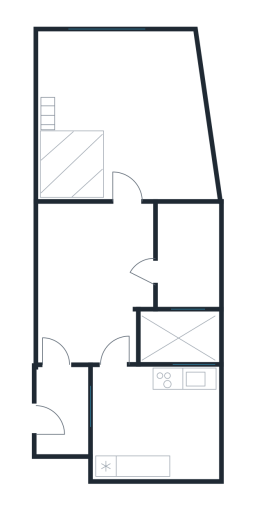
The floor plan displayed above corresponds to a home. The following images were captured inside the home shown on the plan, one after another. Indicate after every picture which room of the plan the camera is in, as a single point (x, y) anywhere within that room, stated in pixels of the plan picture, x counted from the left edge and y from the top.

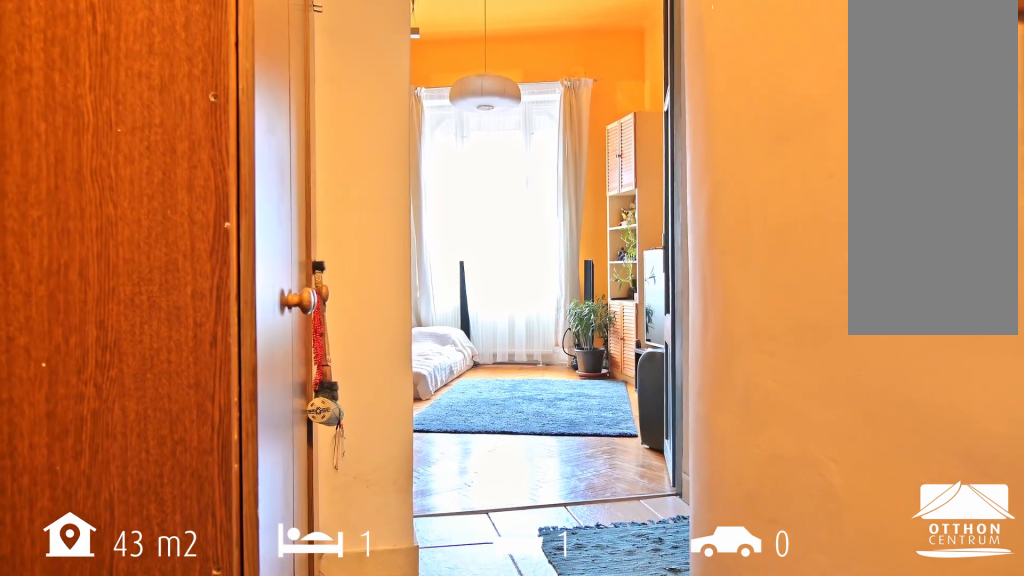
(89, 279)
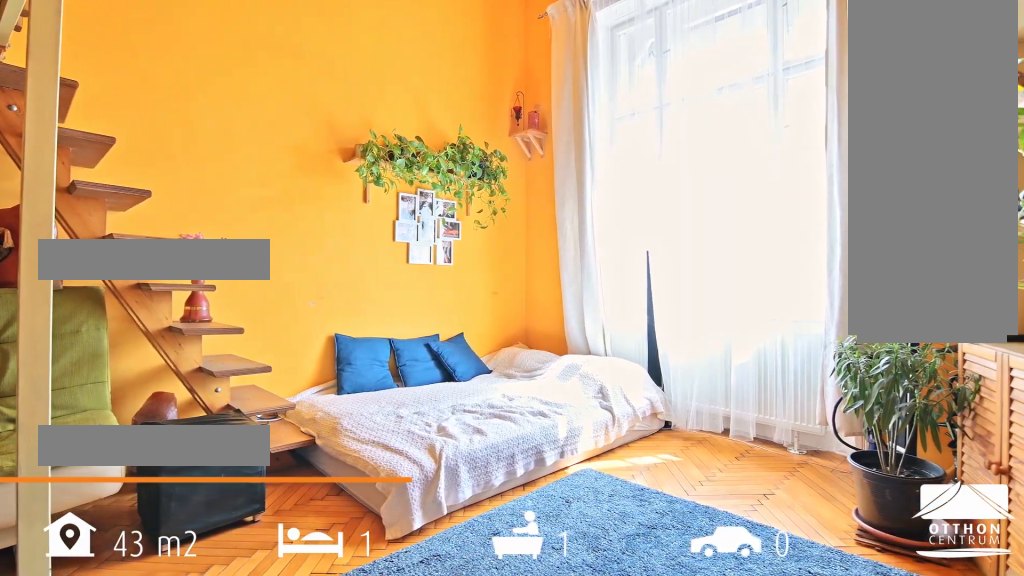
(129, 115)
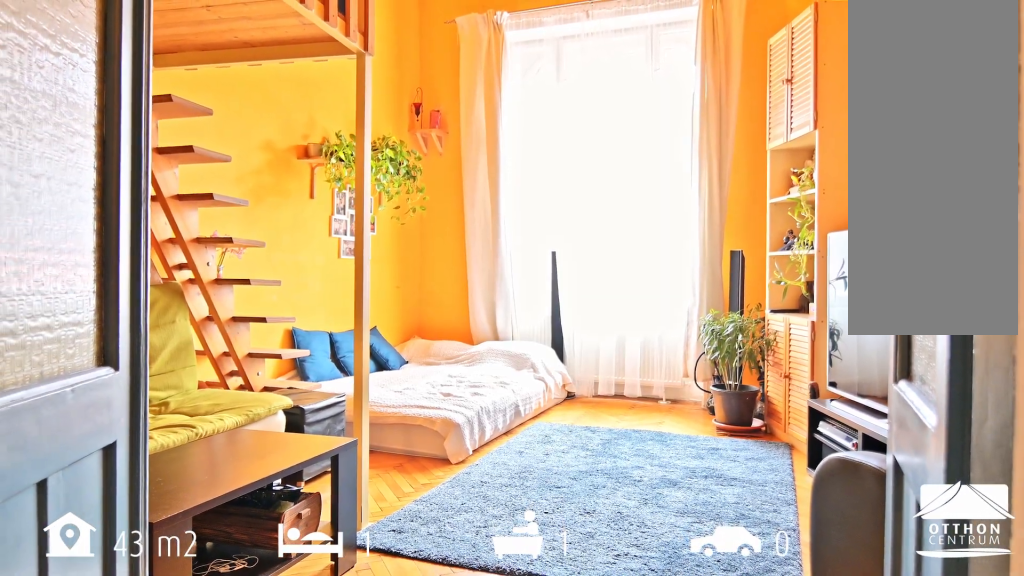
(129, 115)
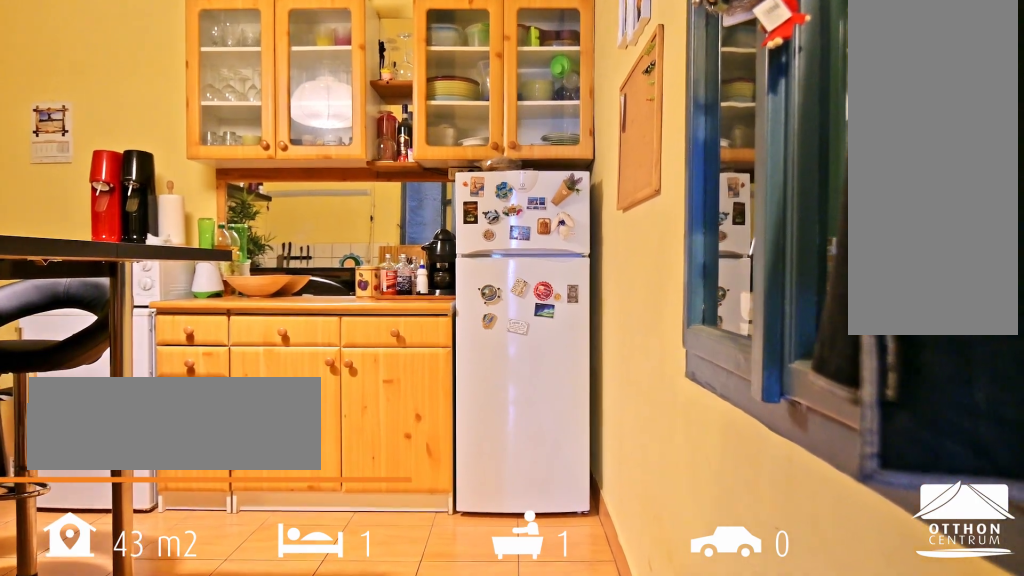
(152, 423)
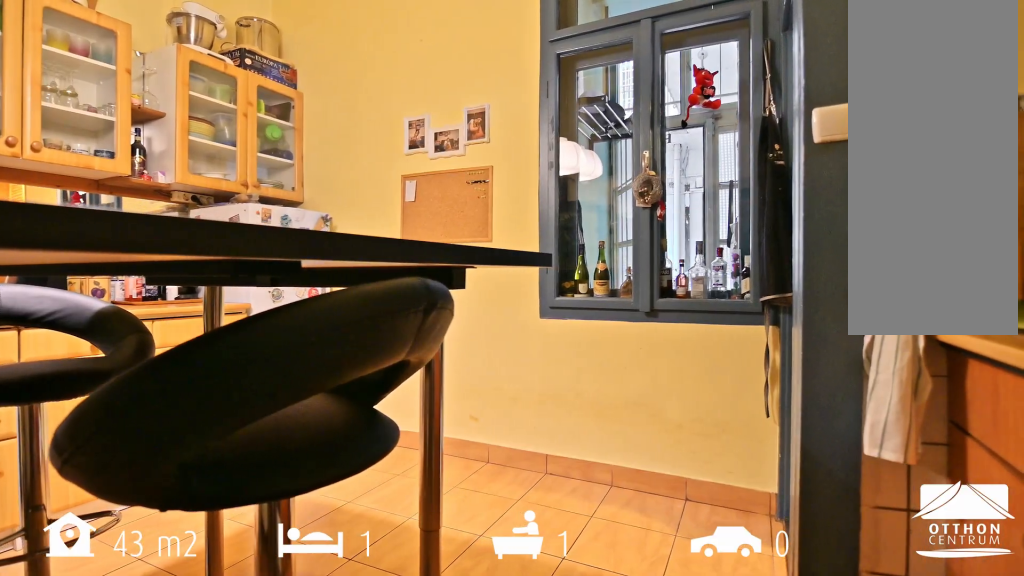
(152, 423)
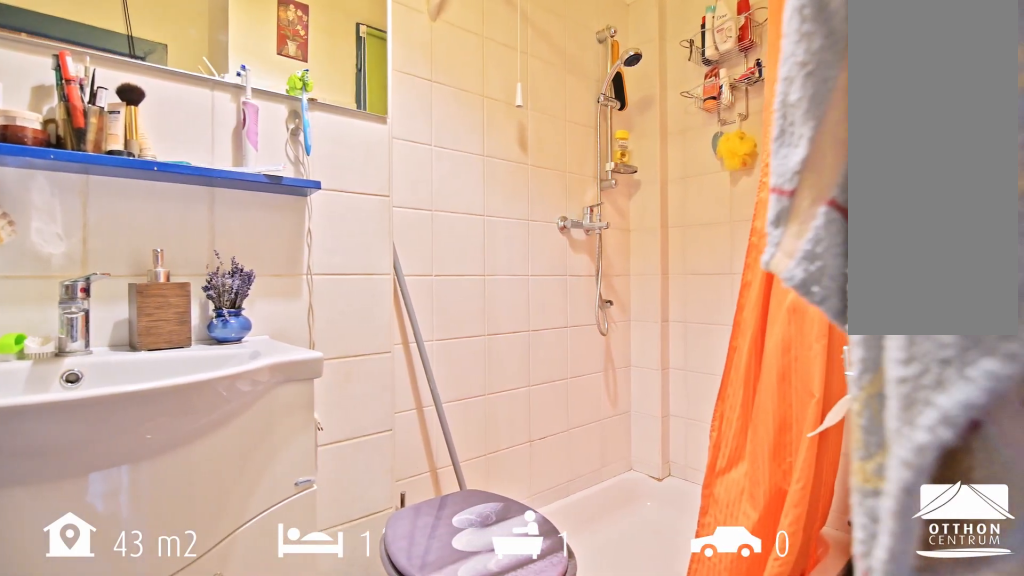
(185, 258)
